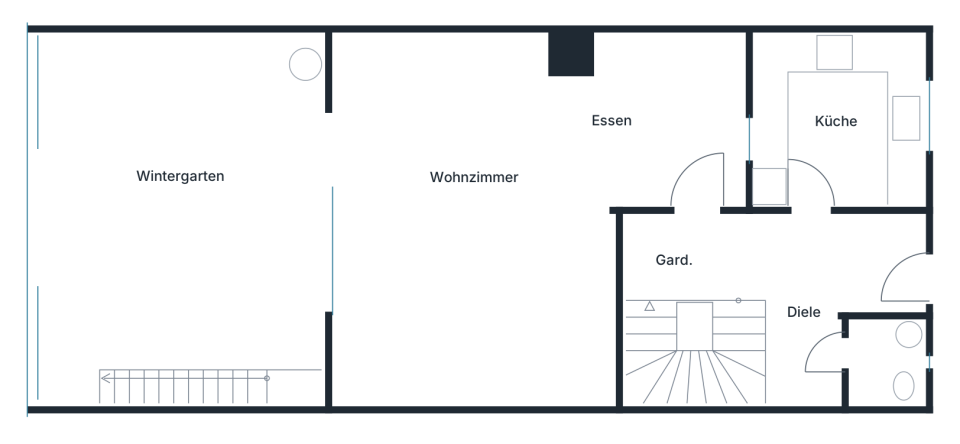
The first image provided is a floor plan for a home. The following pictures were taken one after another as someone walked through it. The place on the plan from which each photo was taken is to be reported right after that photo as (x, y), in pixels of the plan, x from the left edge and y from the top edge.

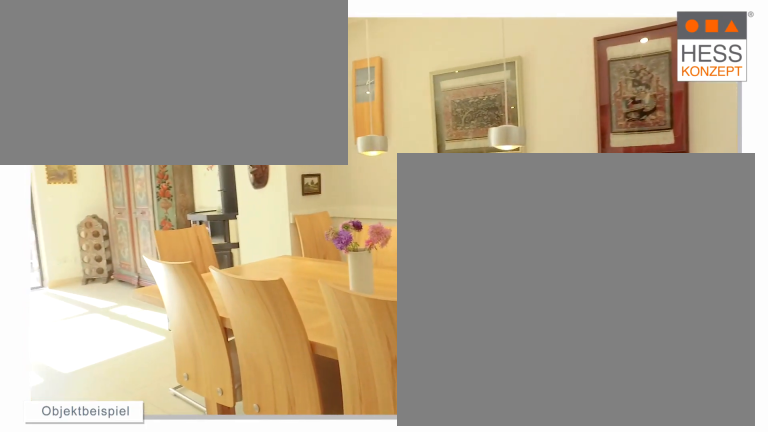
(671, 199)
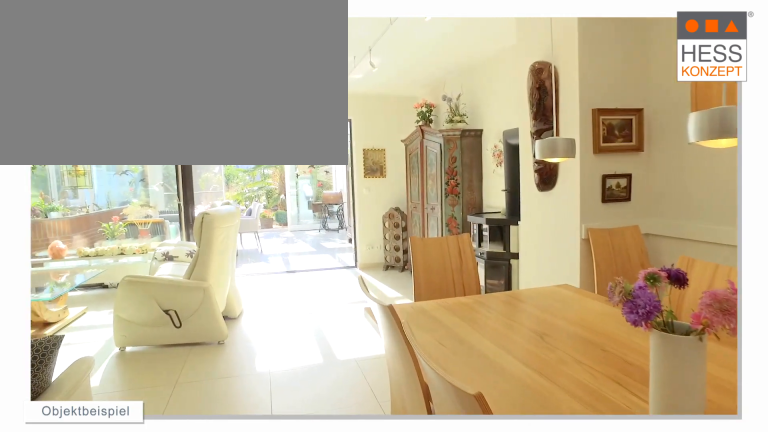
(665, 167)
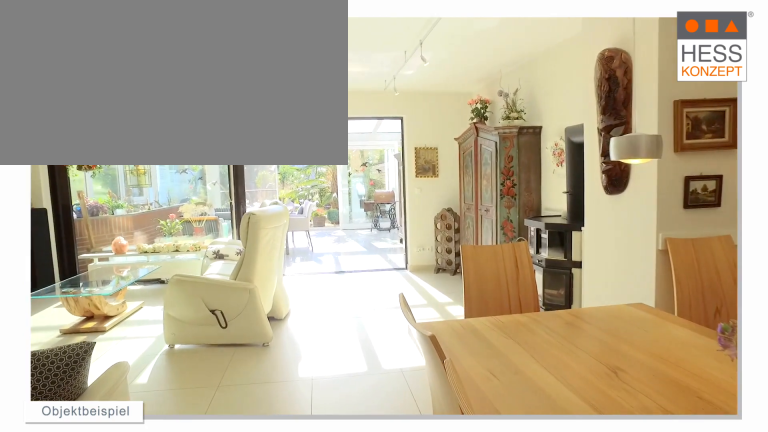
(663, 160)
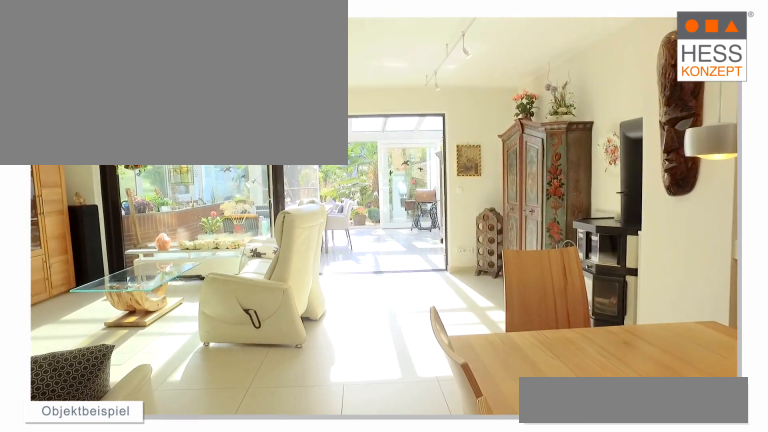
(663, 154)
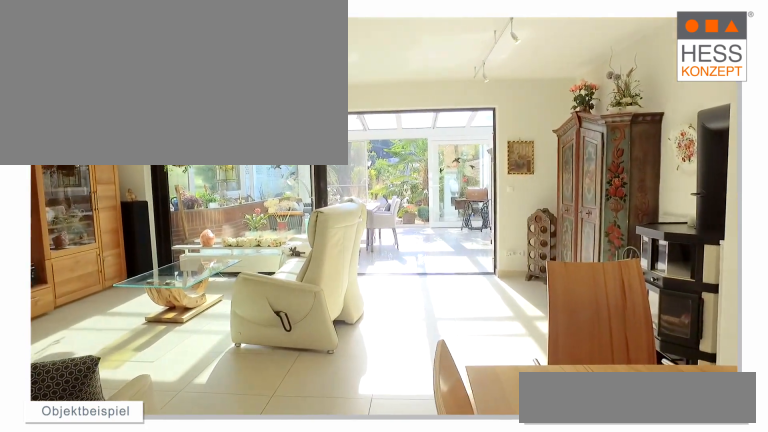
(654, 153)
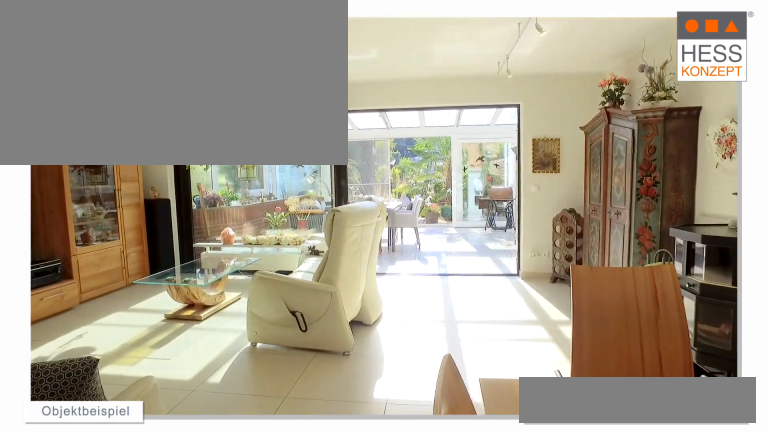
(650, 153)
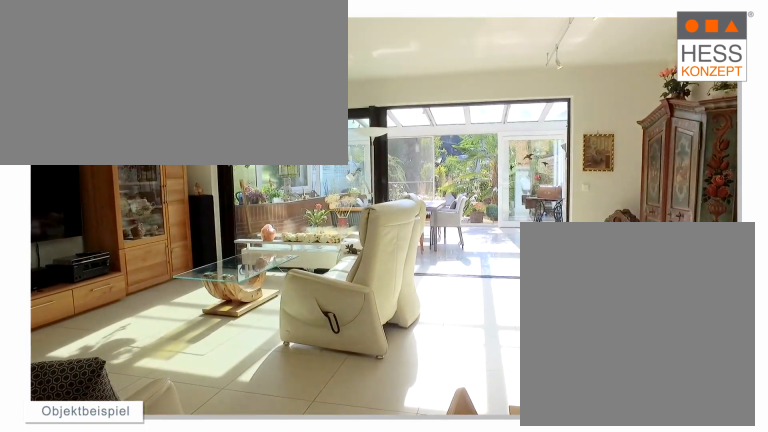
(644, 152)
